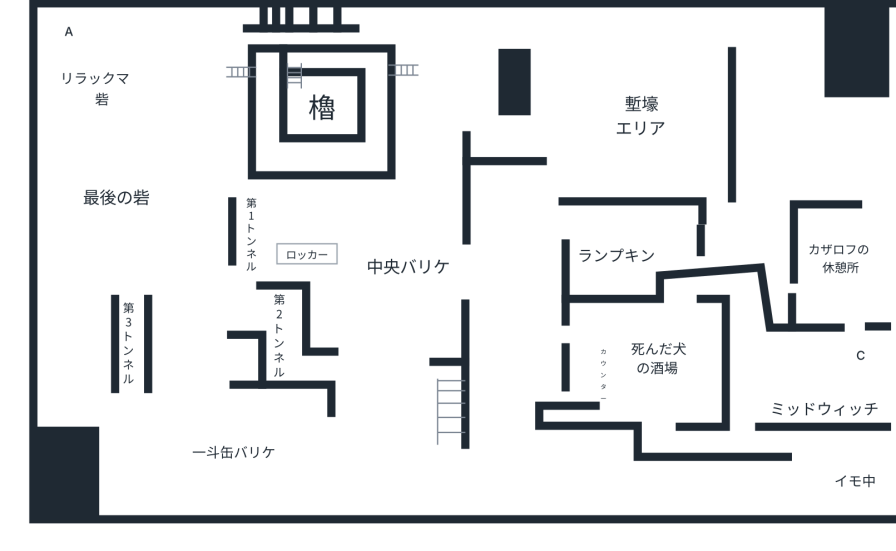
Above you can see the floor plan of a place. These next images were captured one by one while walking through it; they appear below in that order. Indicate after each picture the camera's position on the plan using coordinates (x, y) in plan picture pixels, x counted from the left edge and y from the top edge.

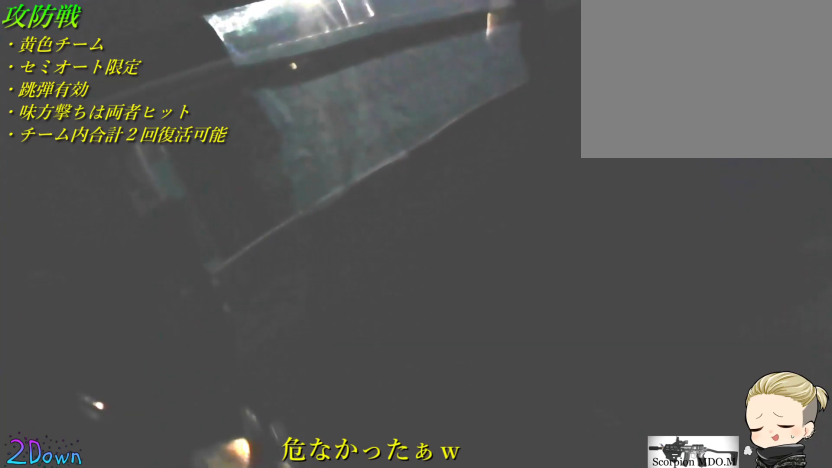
(253, 218)
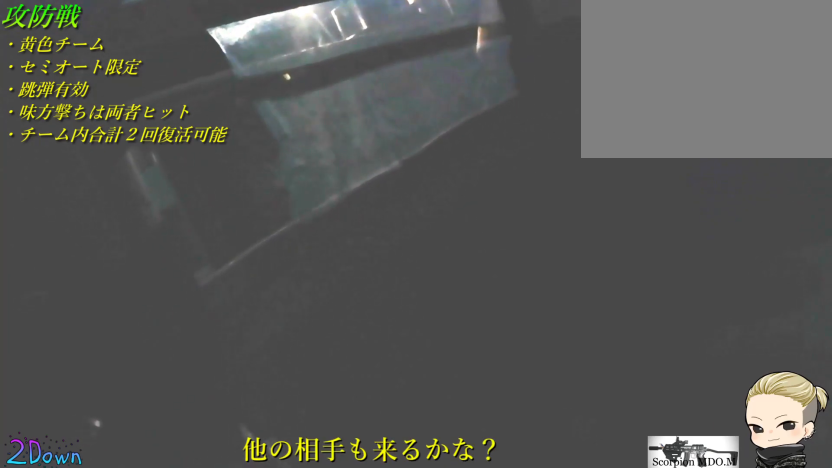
(253, 218)
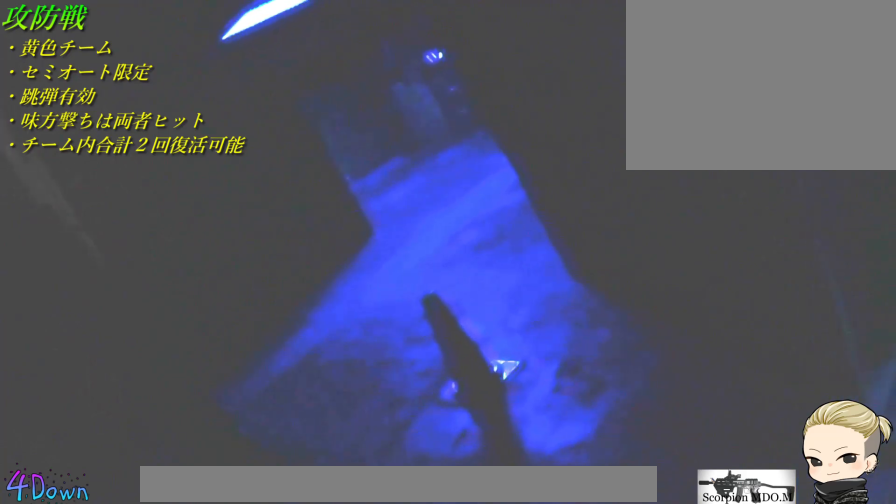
(184, 256)
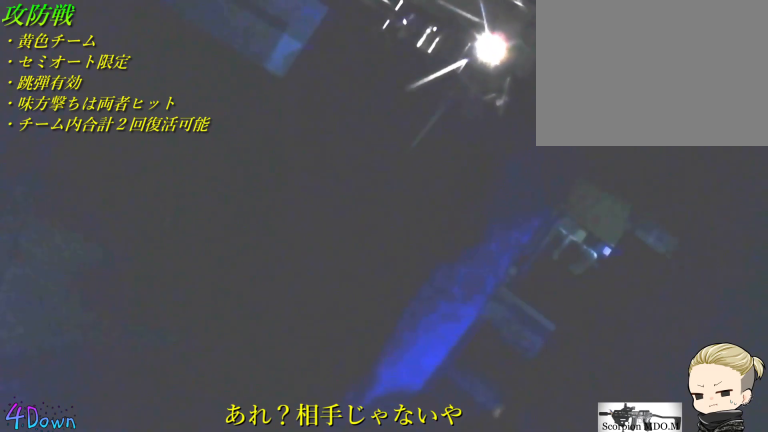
(186, 292)
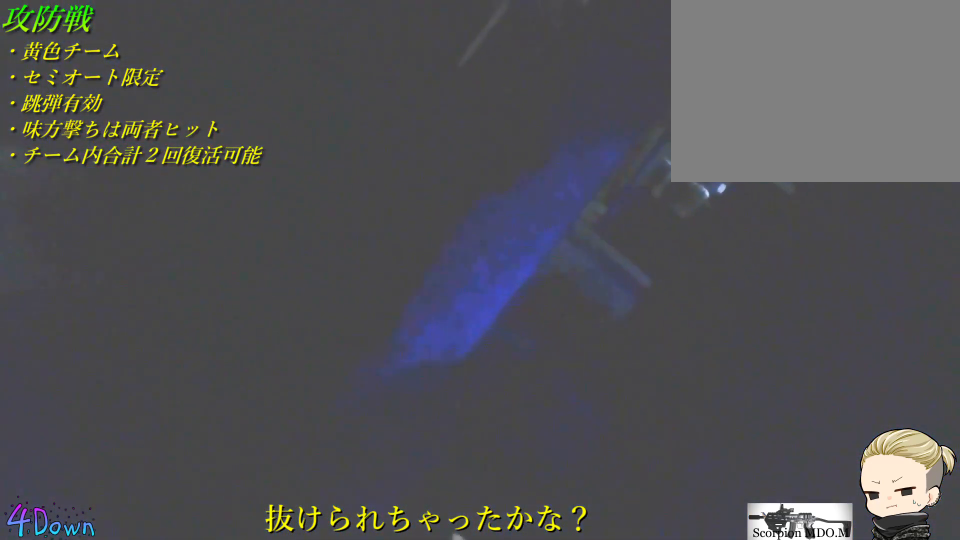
(186, 292)
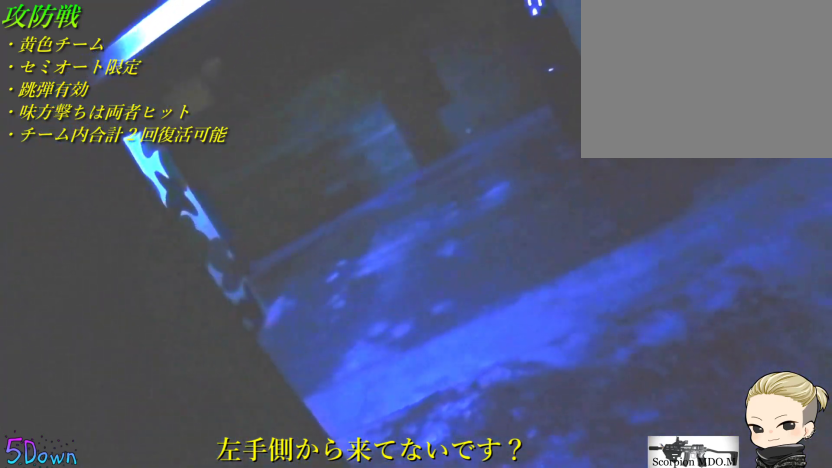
(318, 365)
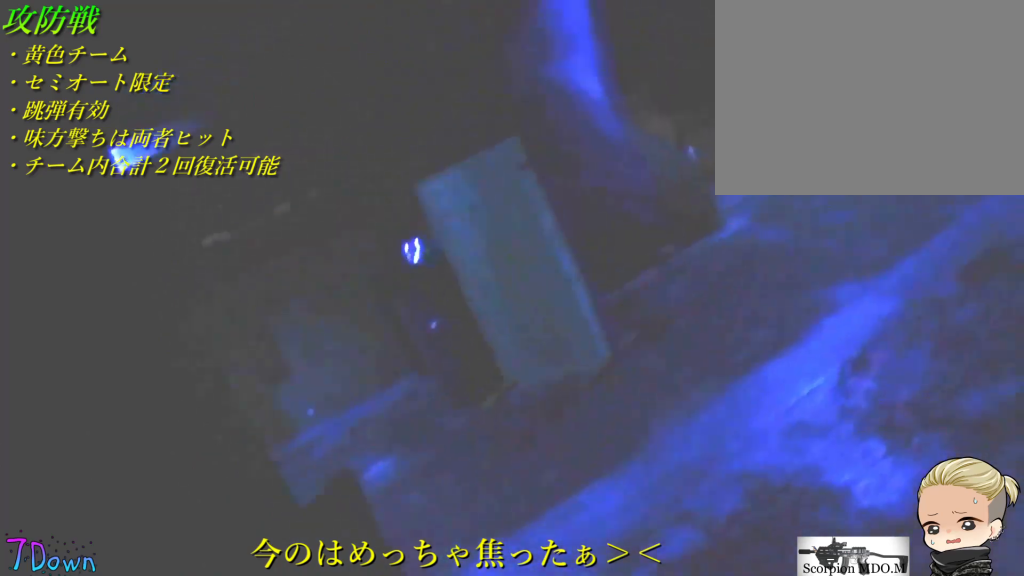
(317, 365)
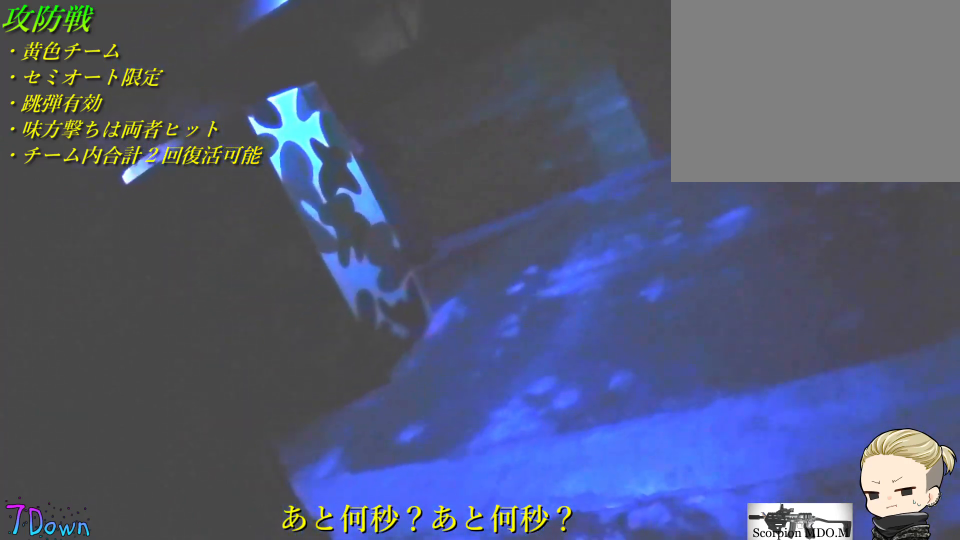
(318, 365)
